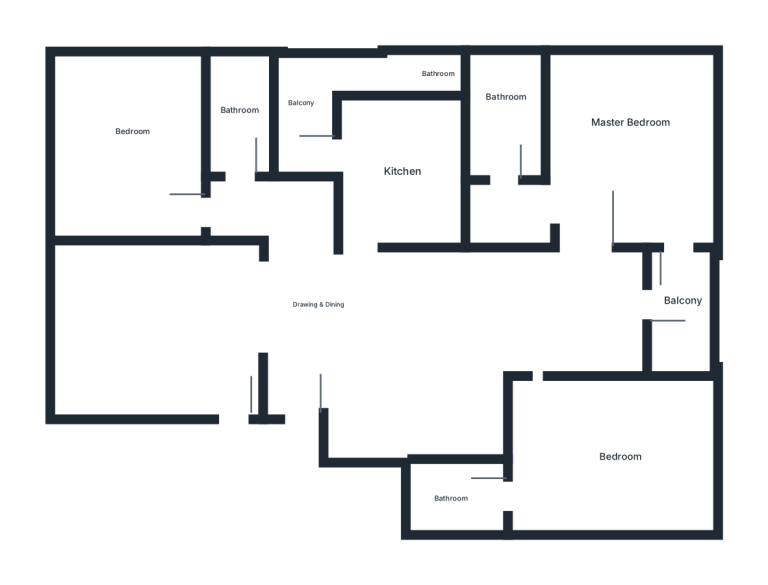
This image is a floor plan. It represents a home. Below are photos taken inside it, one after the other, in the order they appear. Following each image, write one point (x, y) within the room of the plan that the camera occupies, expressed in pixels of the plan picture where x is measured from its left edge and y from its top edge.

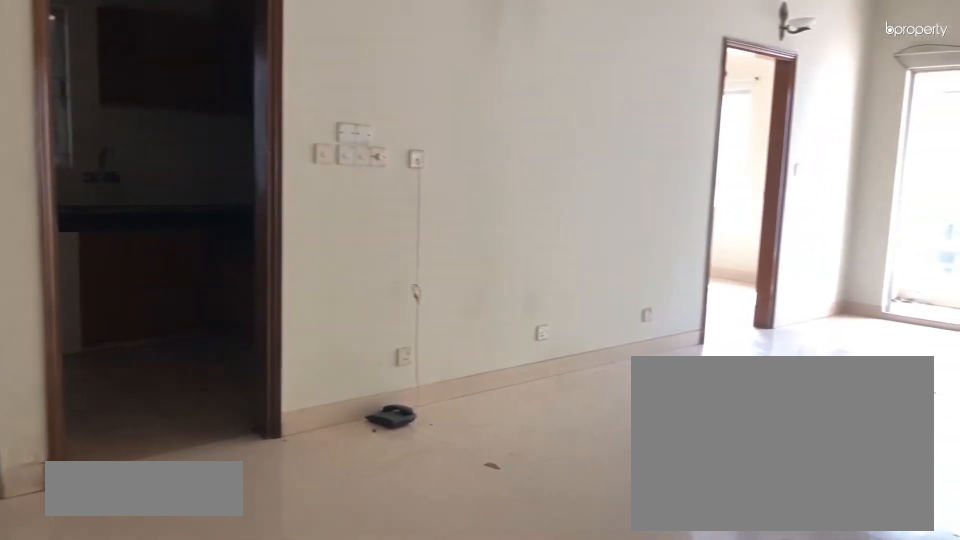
(375, 347)
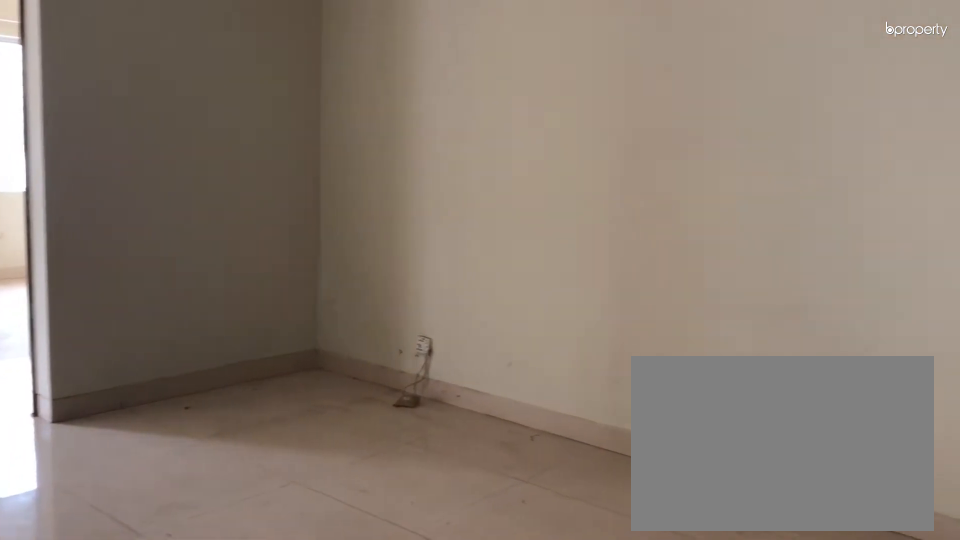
(375, 347)
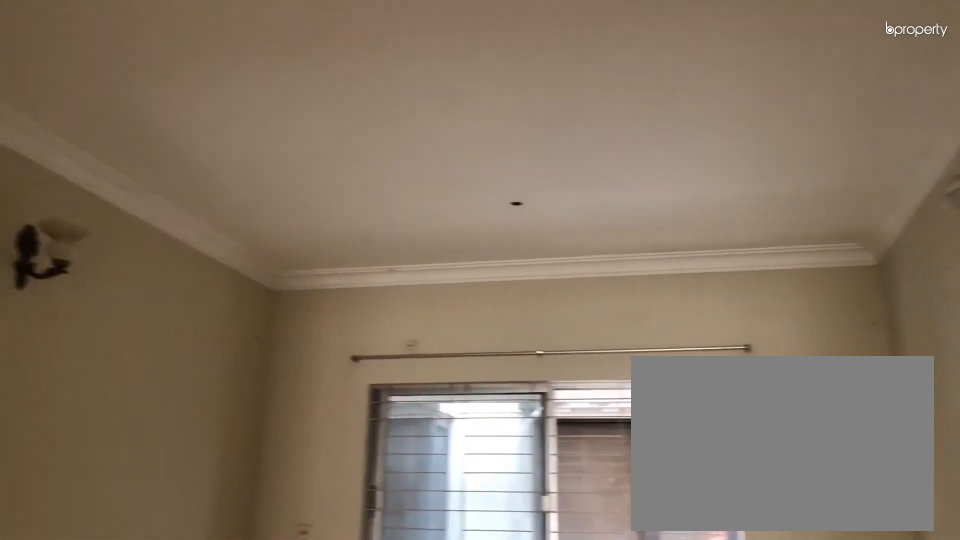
(142, 319)
